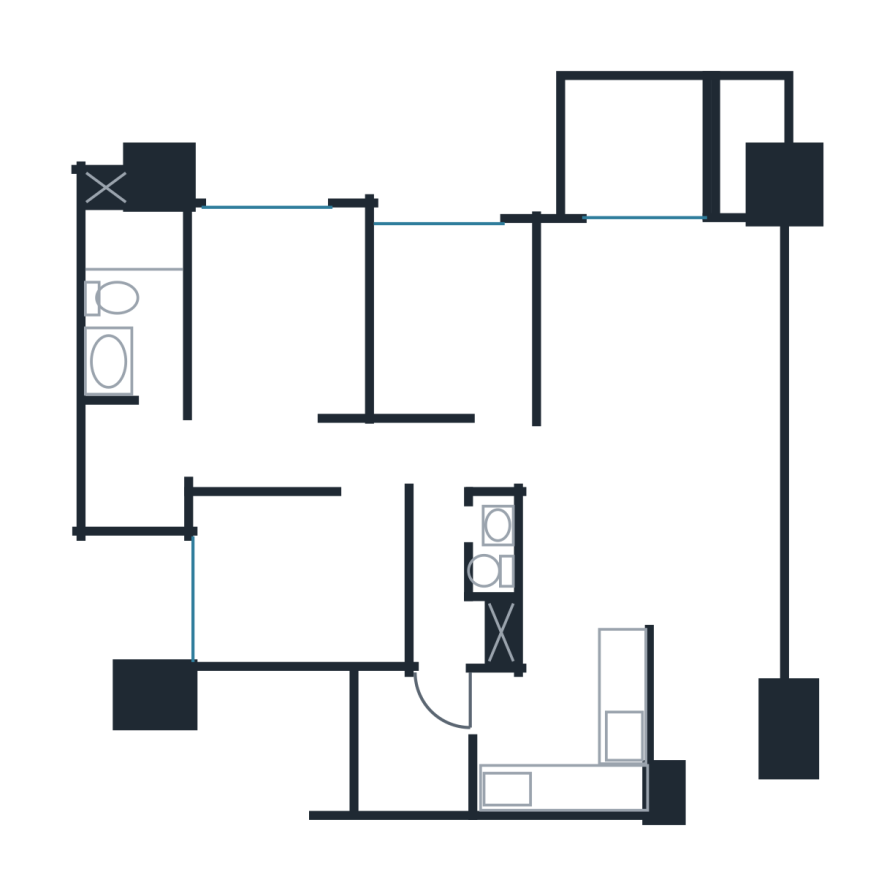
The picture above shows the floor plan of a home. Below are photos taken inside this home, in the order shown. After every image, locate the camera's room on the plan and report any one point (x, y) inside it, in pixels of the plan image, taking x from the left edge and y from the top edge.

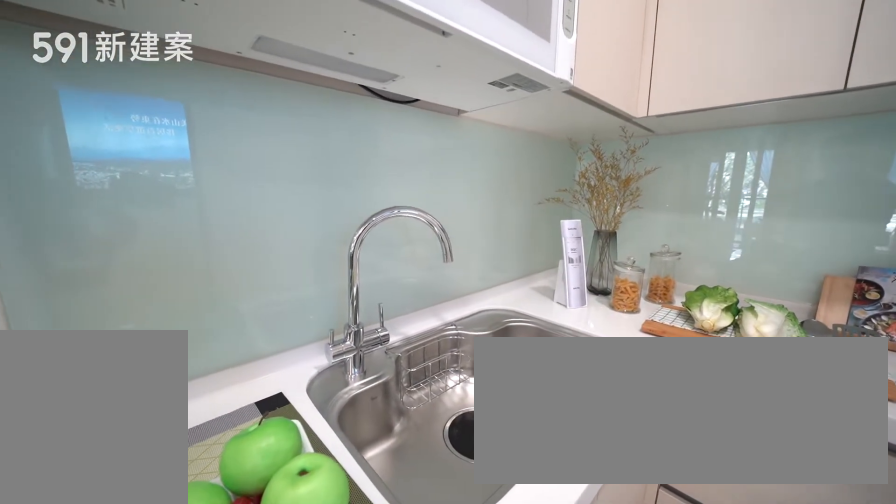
(566, 739)
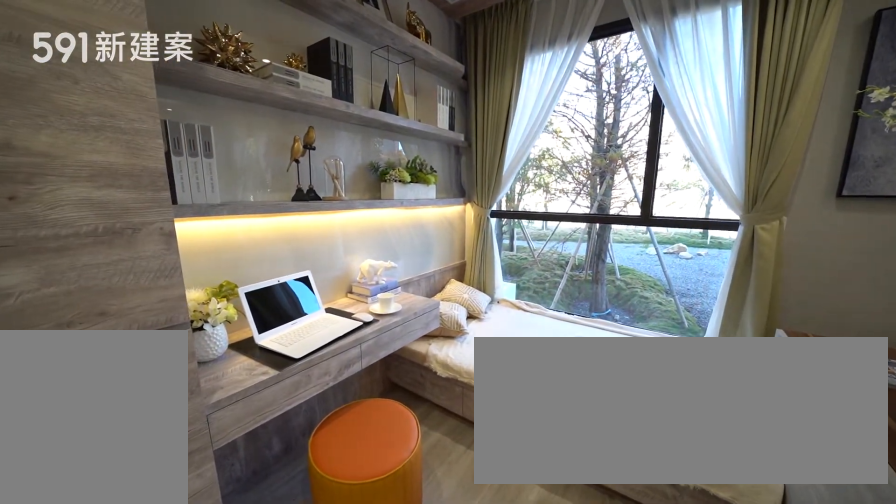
(454, 317)
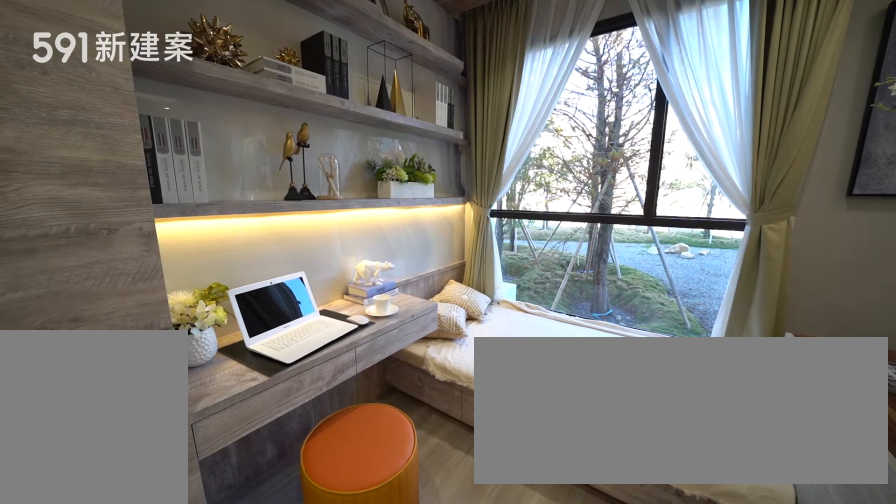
(454, 317)
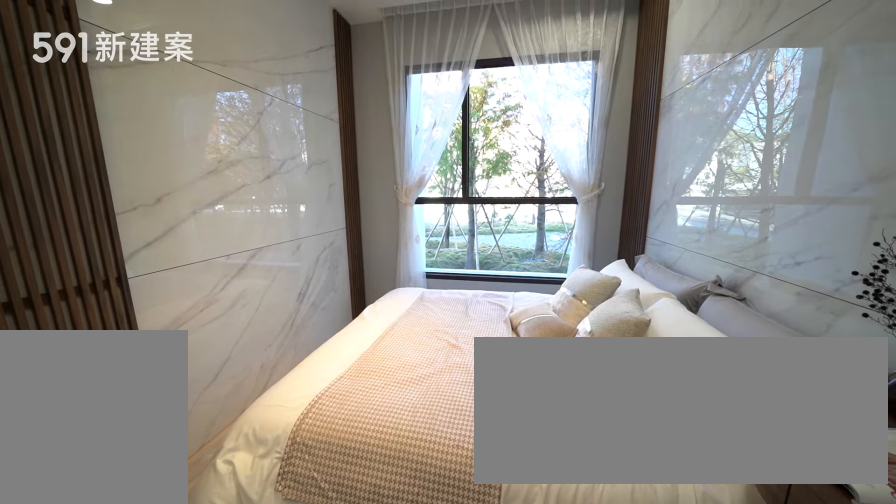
(283, 339)
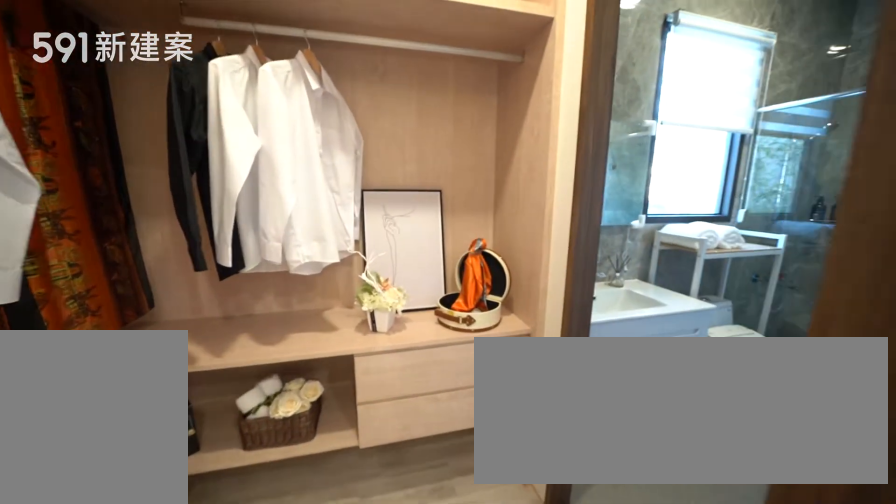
(145, 465)
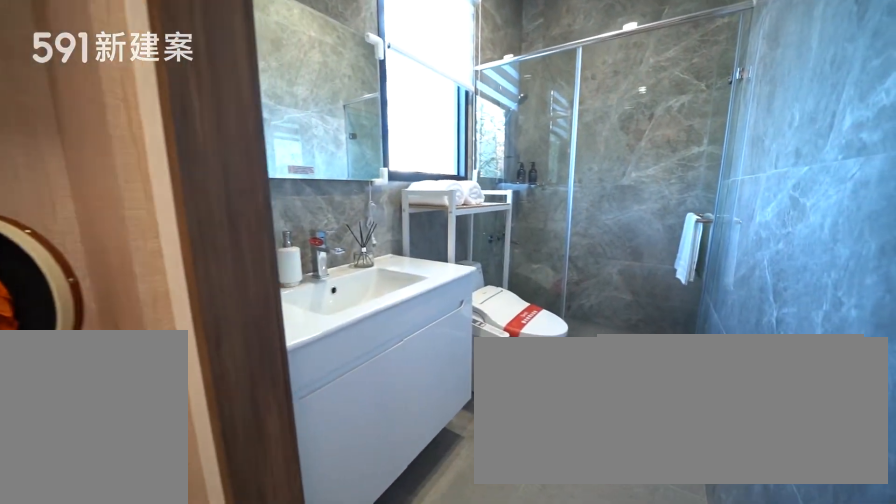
(129, 291)
